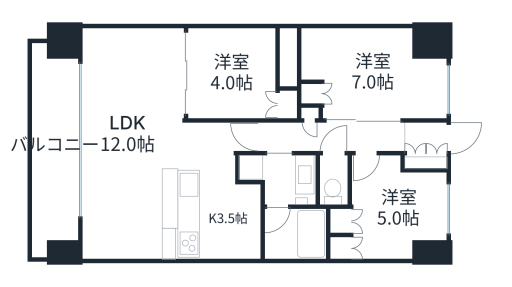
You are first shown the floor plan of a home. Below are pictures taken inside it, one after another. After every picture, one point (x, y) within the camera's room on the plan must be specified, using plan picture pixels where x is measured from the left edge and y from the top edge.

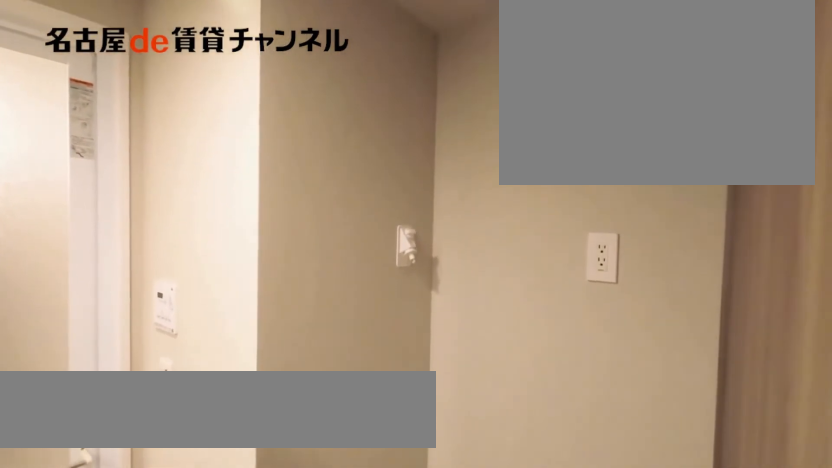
(281, 177)
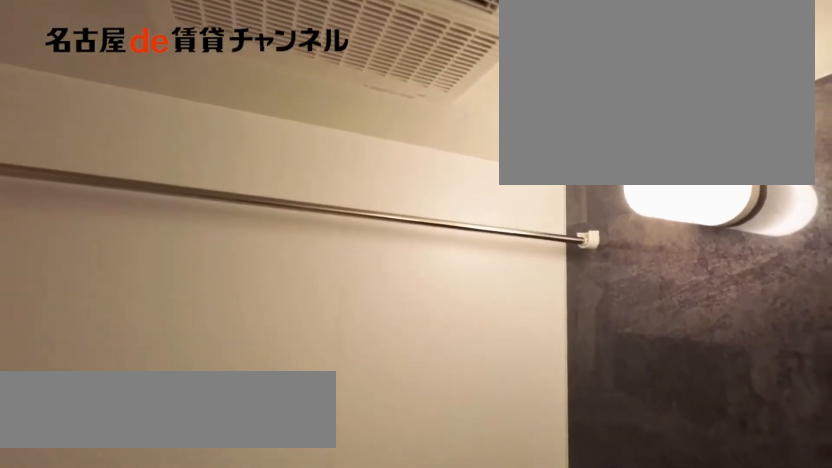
(292, 233)
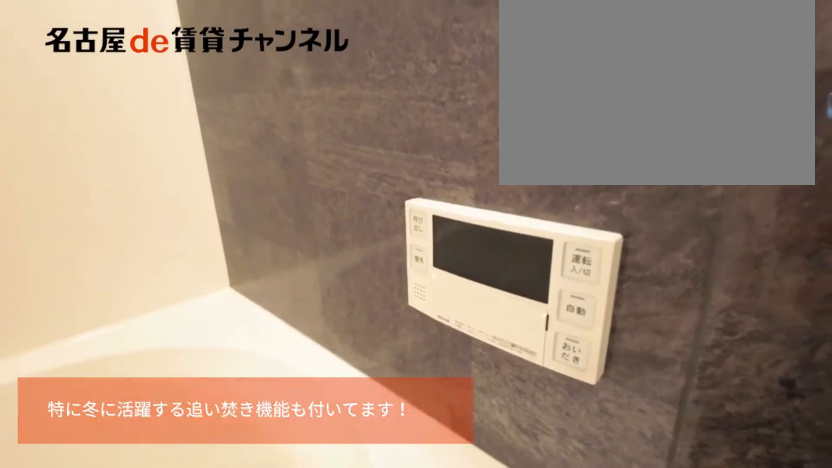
(292, 233)
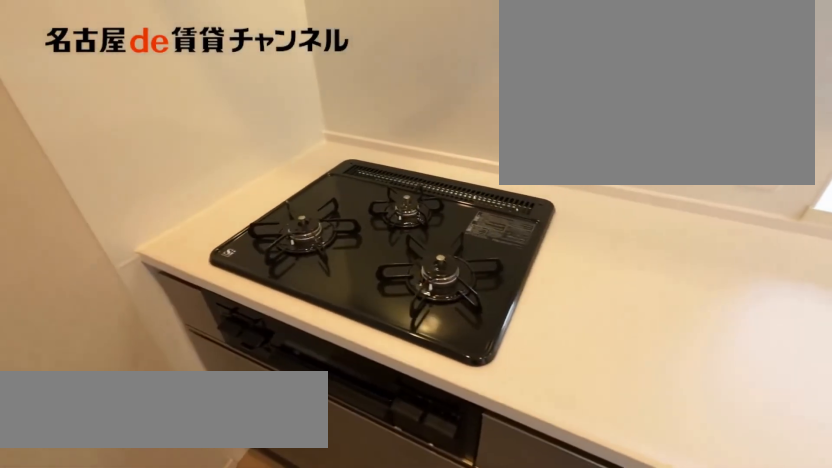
(196, 214)
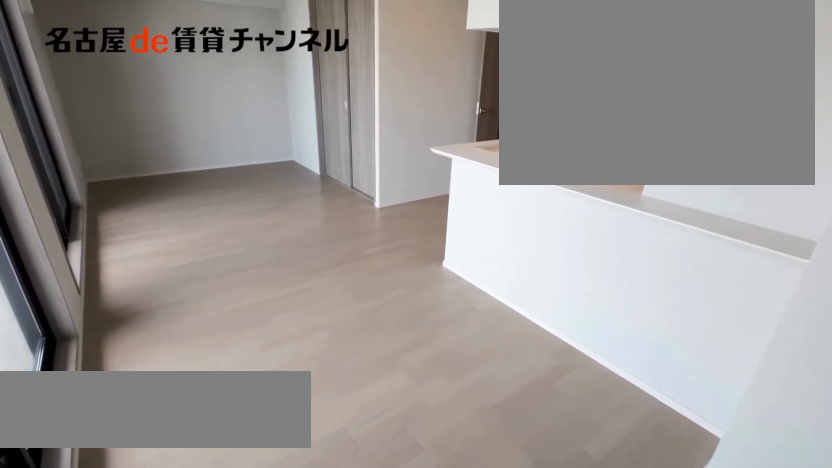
(128, 136)
